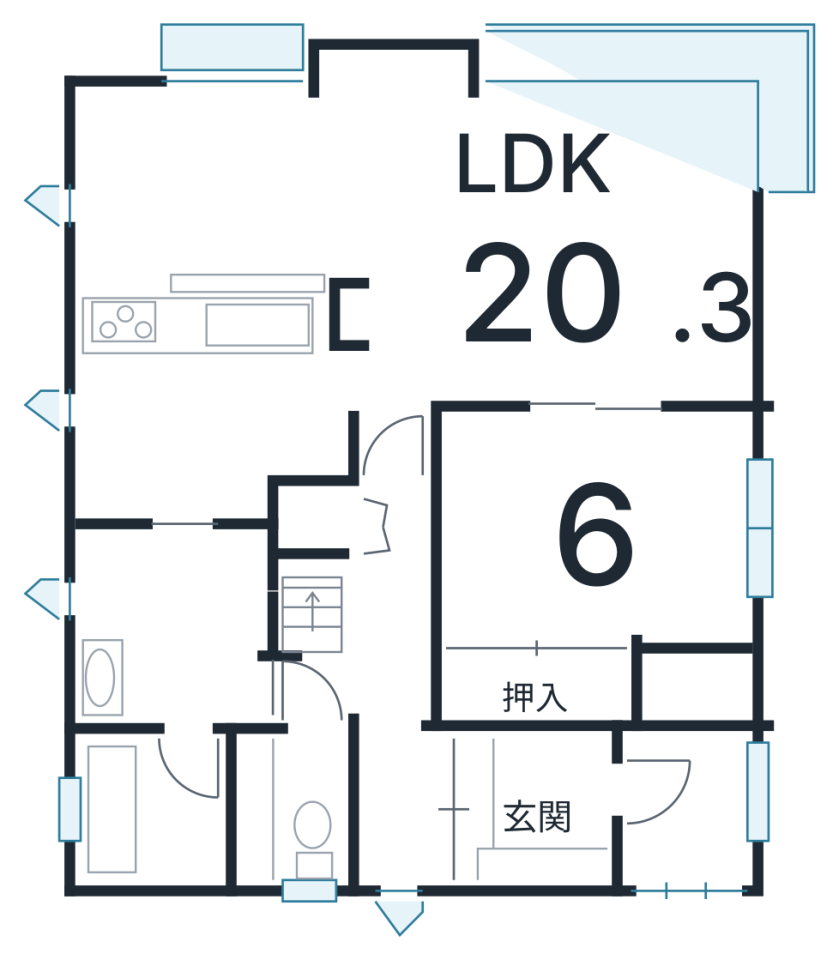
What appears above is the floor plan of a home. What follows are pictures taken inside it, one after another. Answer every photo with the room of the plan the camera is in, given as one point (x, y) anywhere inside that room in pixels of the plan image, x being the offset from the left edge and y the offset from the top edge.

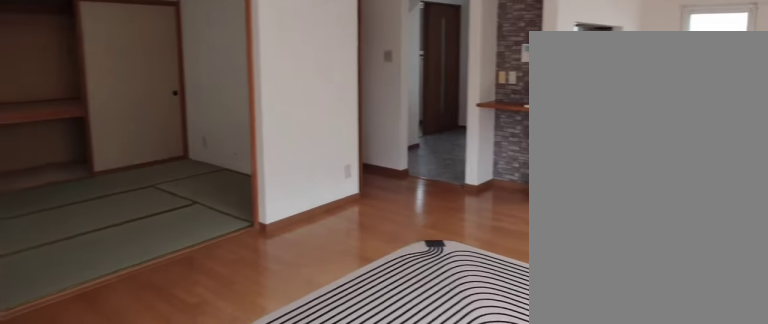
(554, 253)
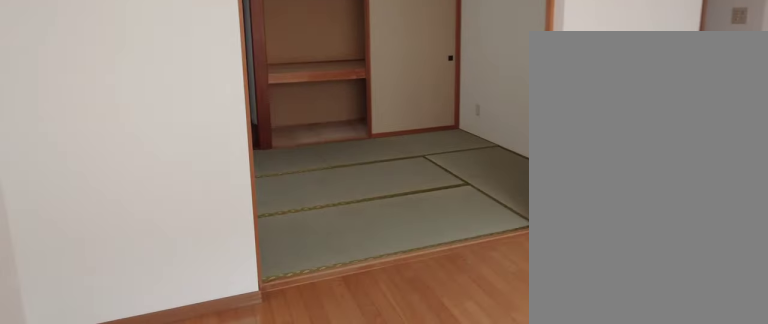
(554, 253)
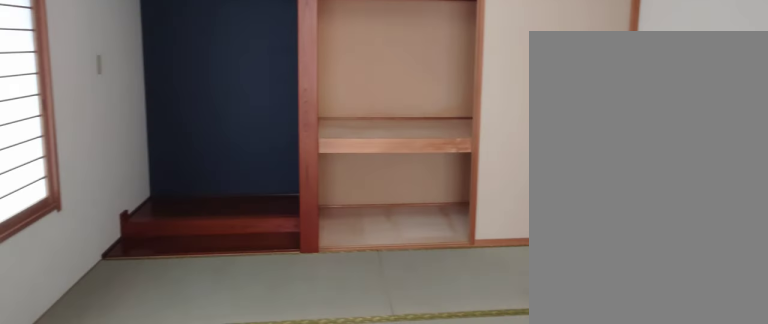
(579, 530)
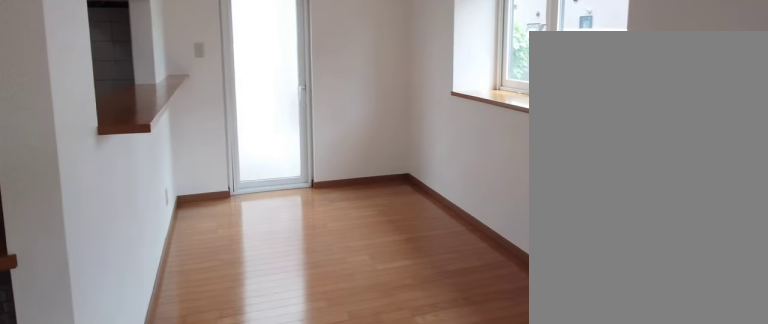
(210, 197)
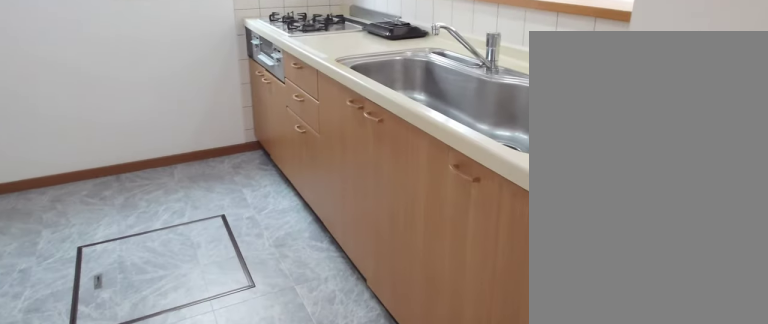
(212, 394)
